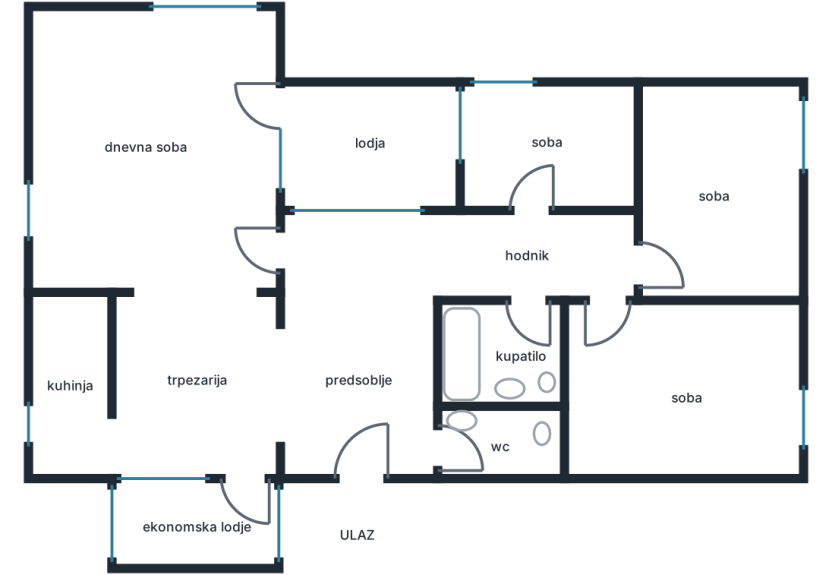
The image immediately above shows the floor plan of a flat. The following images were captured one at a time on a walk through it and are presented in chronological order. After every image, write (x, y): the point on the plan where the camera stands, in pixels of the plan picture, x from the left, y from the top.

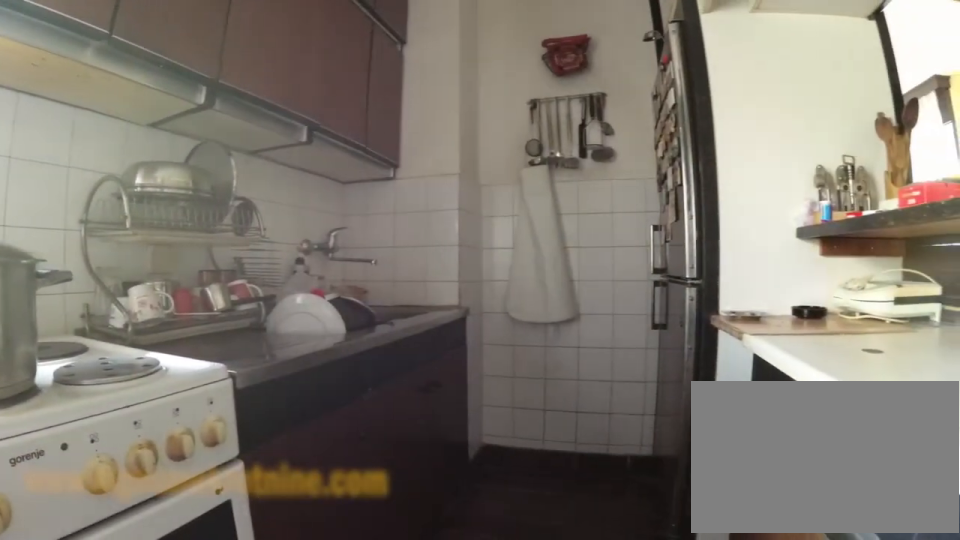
(69, 461)
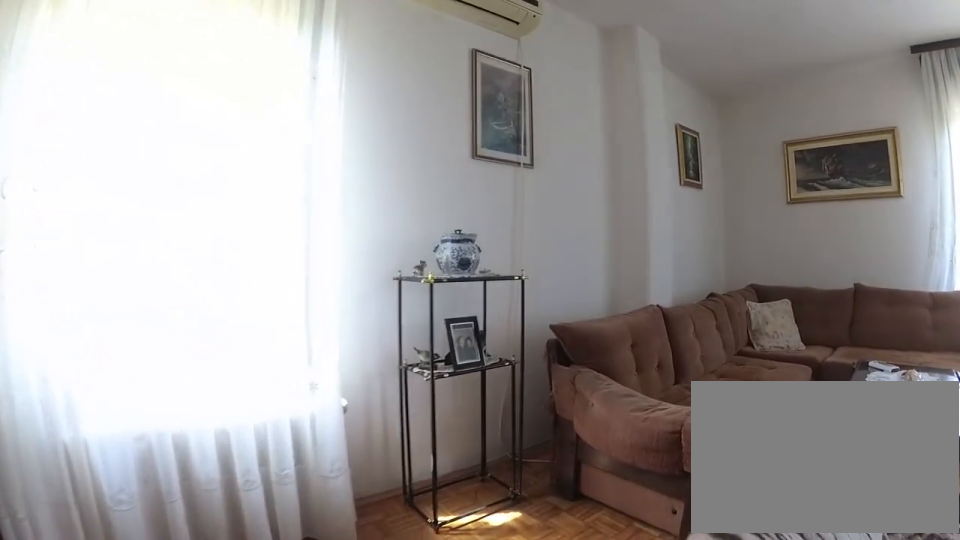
(137, 230)
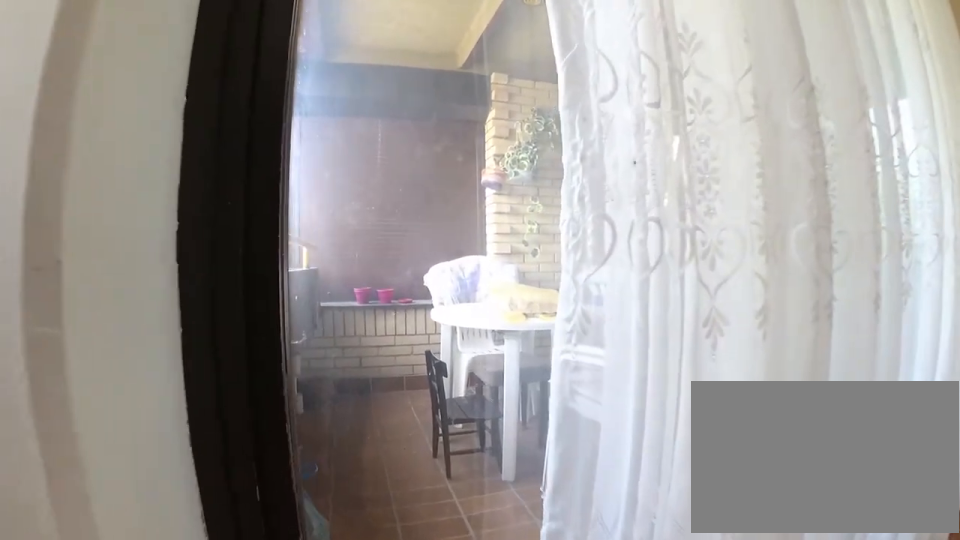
(221, 122)
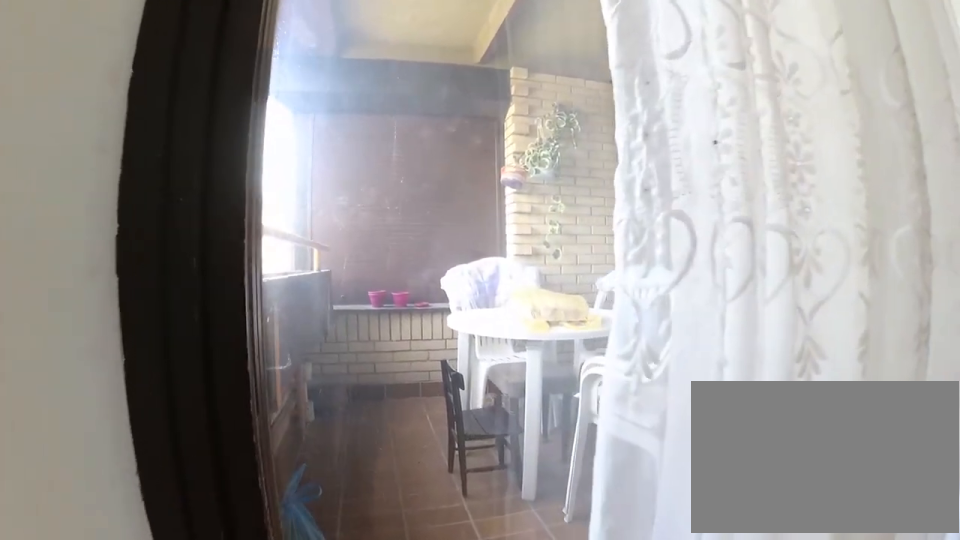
(228, 122)
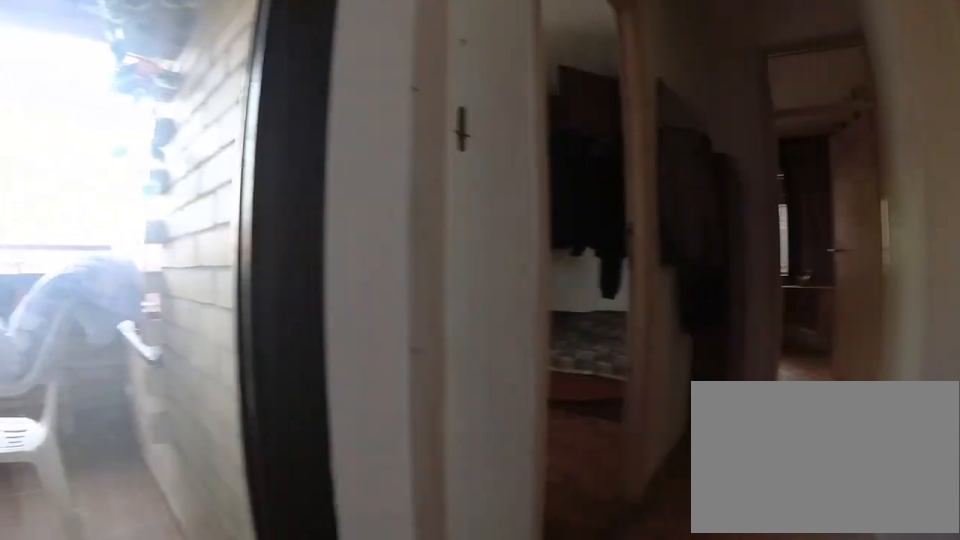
(379, 252)
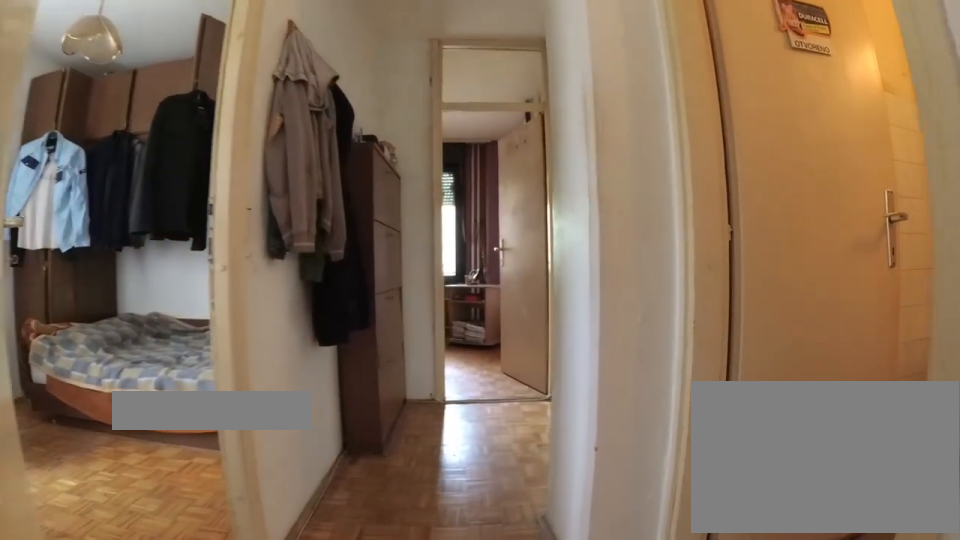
(424, 256)
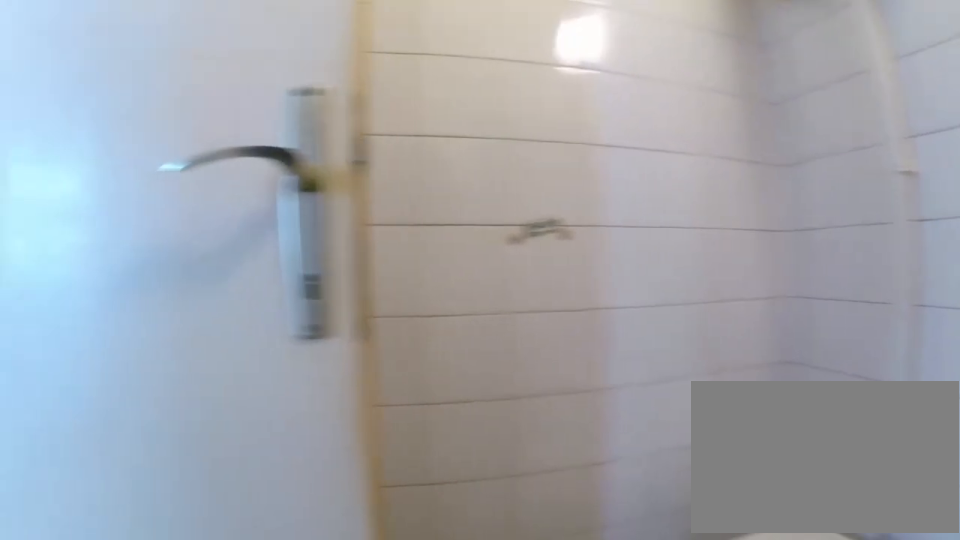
(470, 360)
